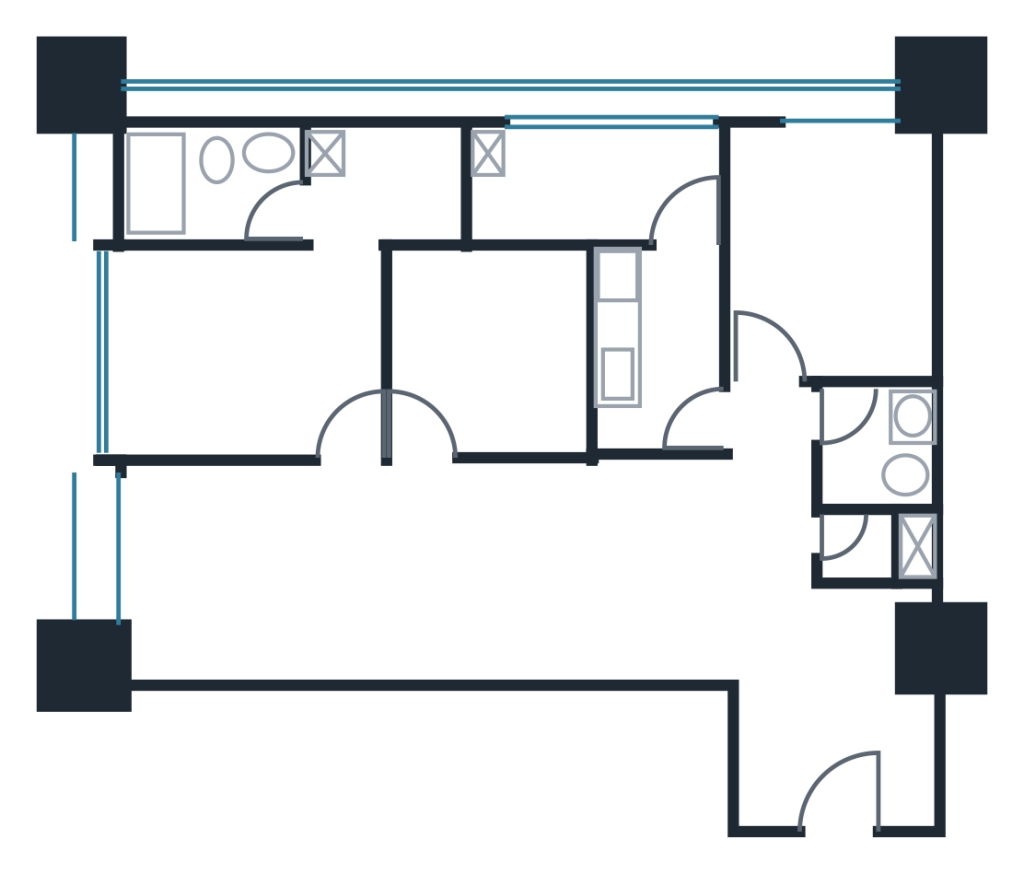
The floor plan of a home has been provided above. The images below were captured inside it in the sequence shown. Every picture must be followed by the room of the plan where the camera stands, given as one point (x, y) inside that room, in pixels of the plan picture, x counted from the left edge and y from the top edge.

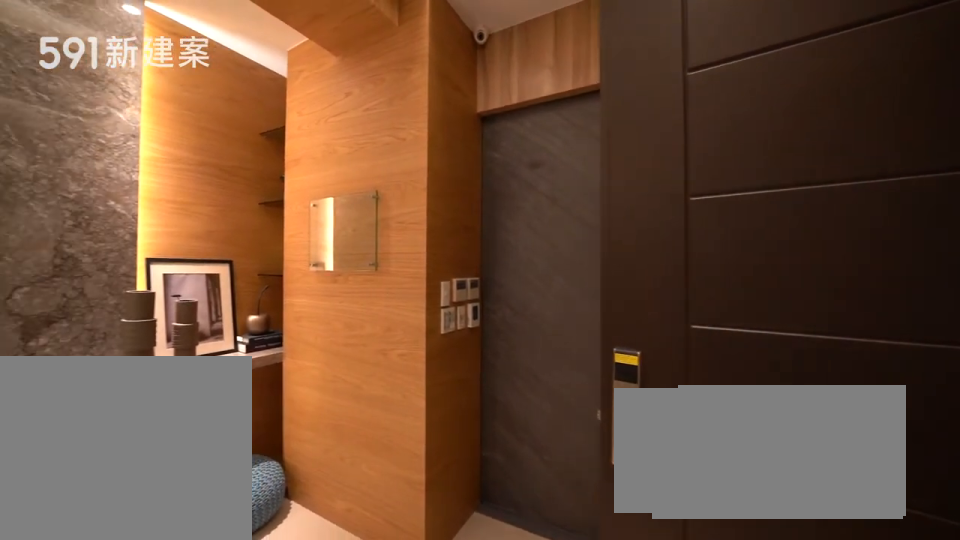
(839, 758)
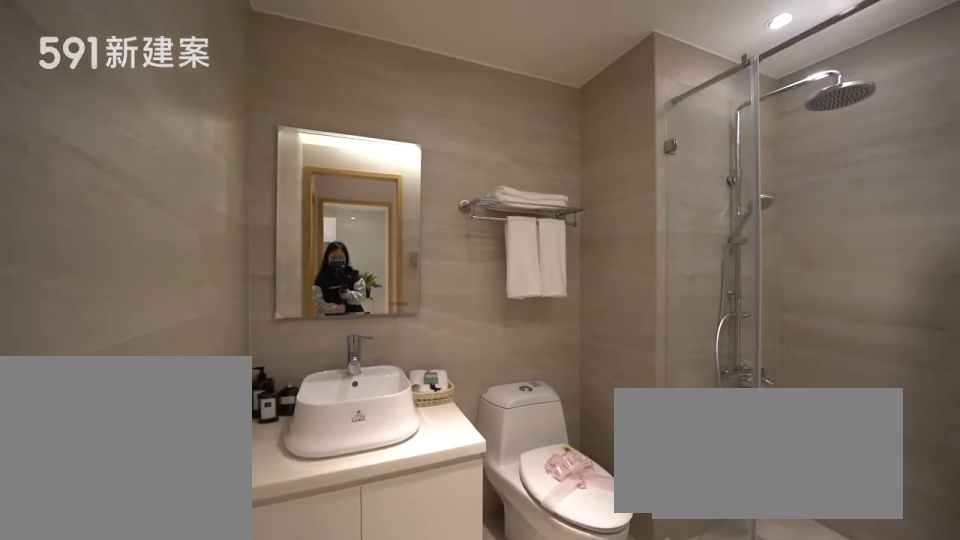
(881, 489)
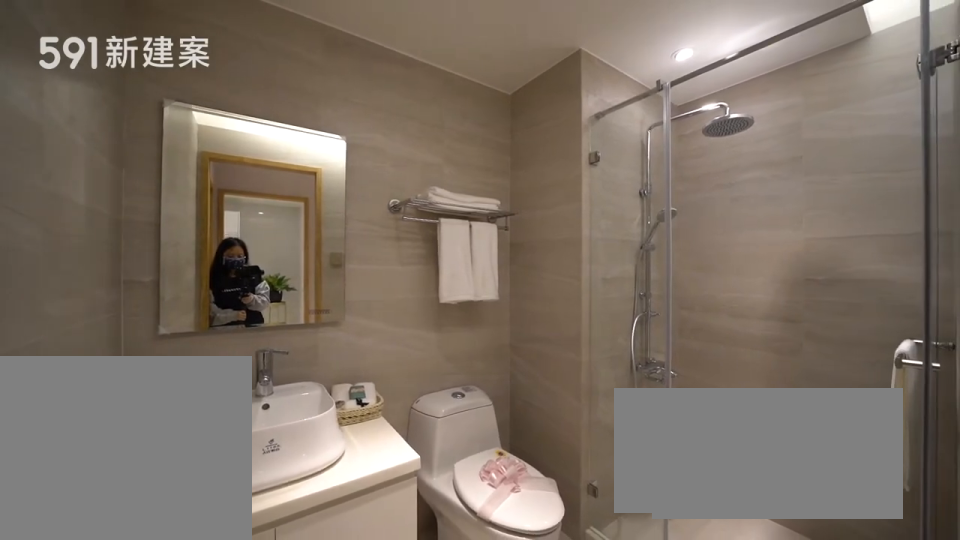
(881, 489)
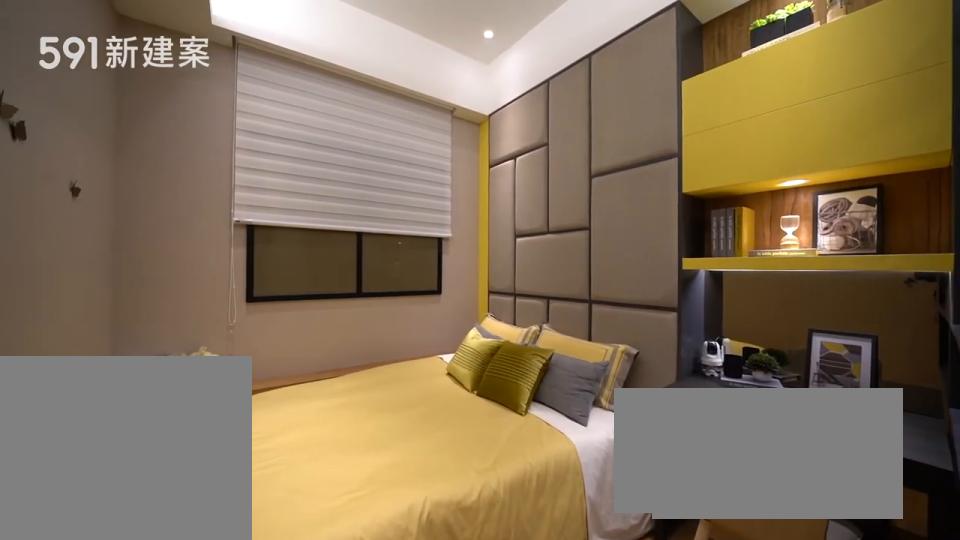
(833, 251)
